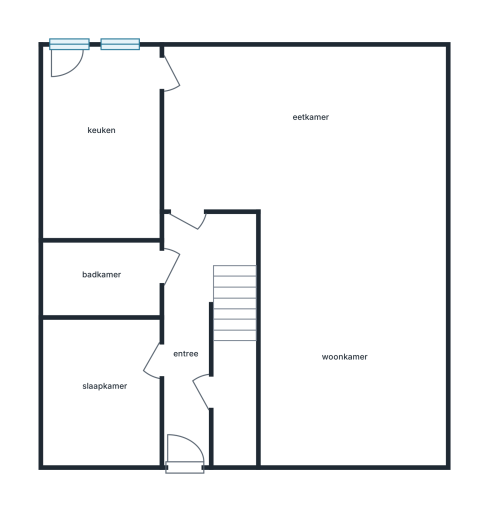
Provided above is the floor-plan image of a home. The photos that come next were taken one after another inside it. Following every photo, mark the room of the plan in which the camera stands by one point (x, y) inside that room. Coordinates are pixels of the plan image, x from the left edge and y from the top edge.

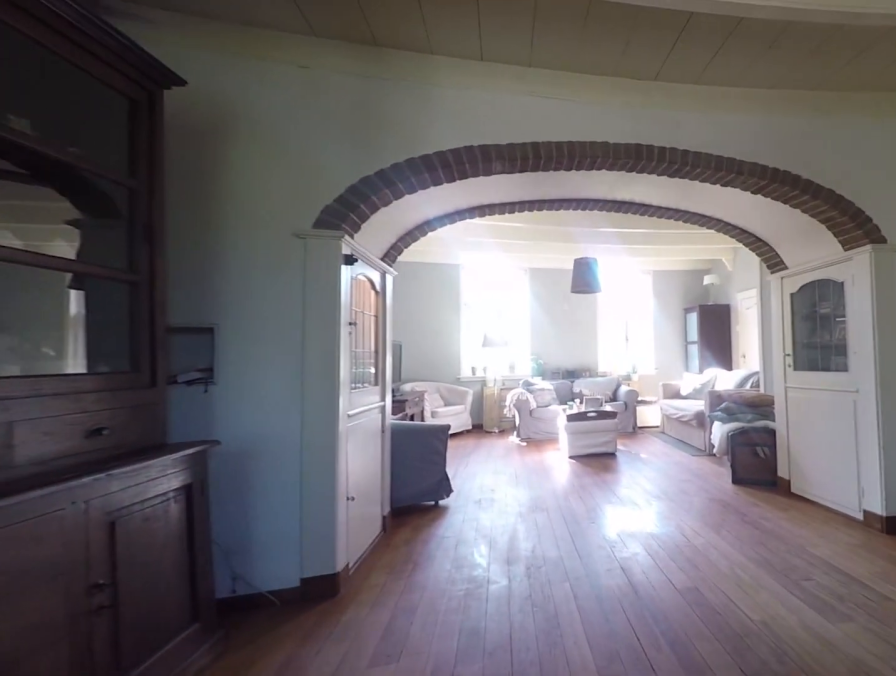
(437, 96)
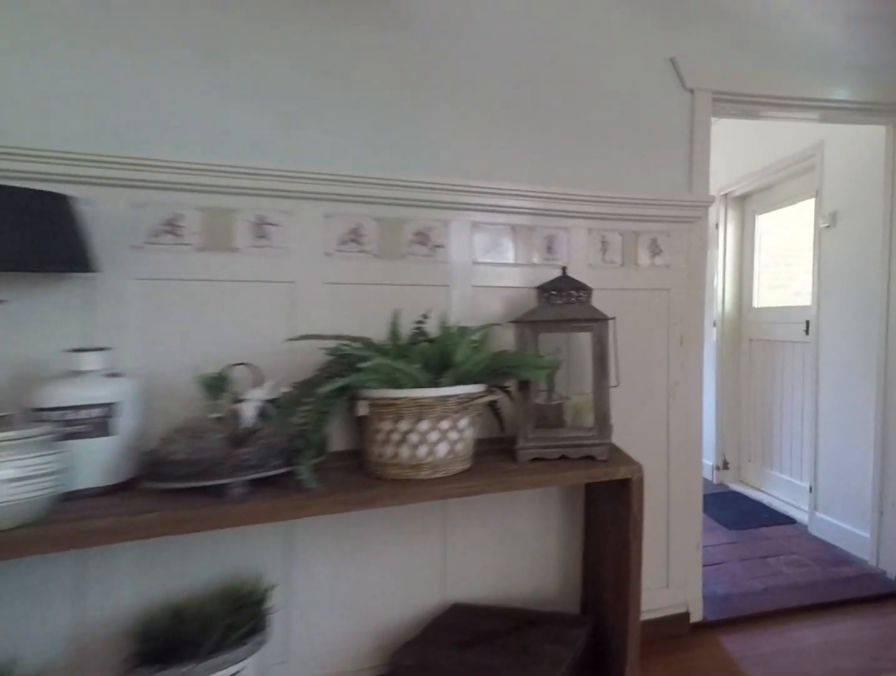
(437, 95)
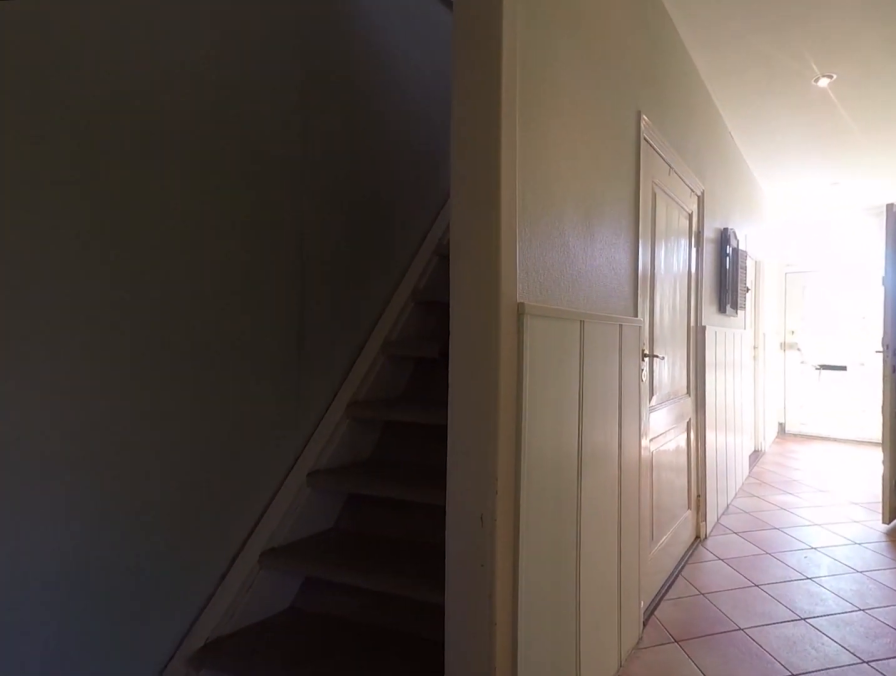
(194, 321)
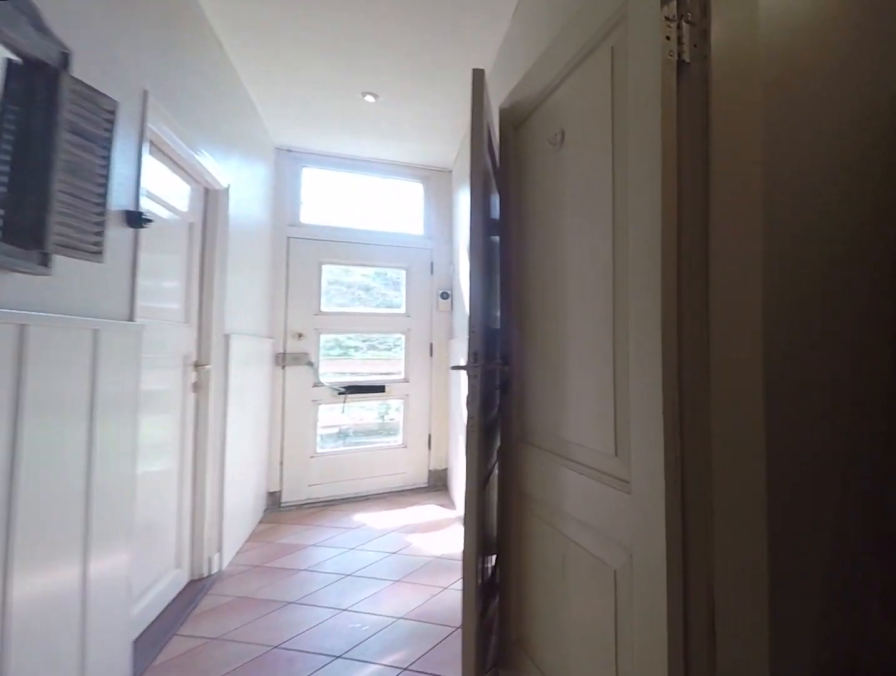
(194, 321)
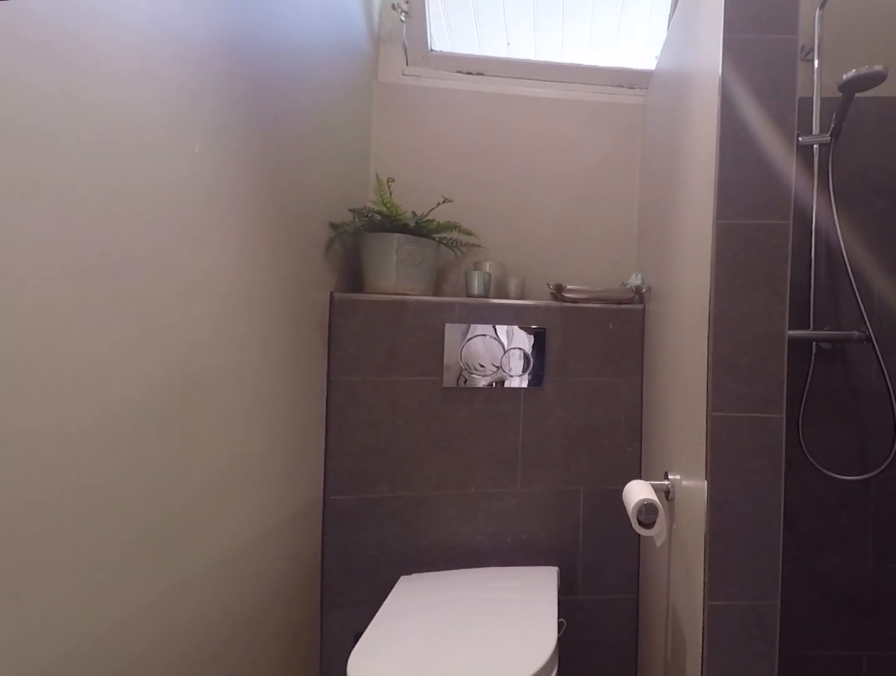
(102, 278)
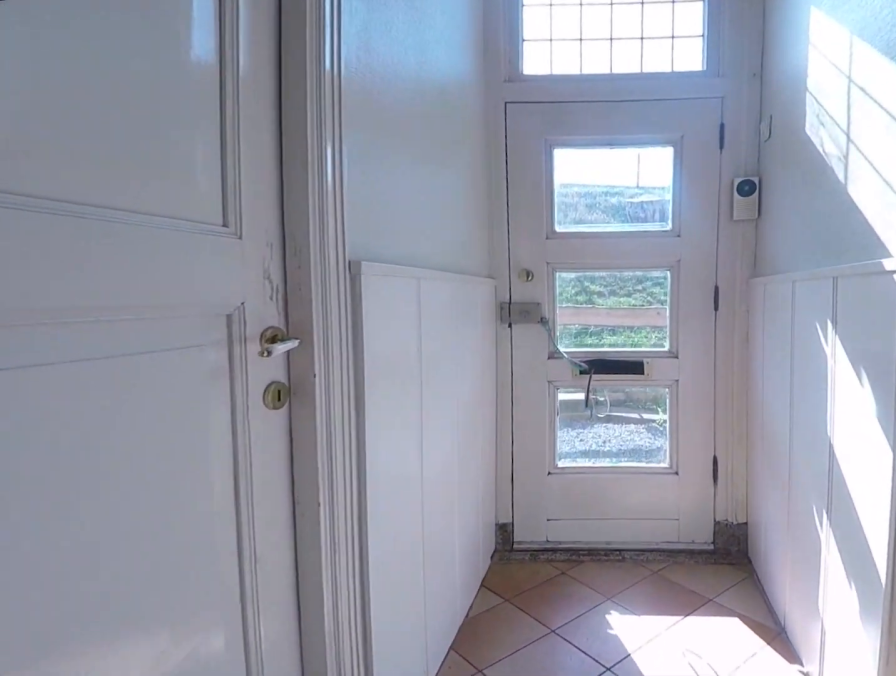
(194, 322)
